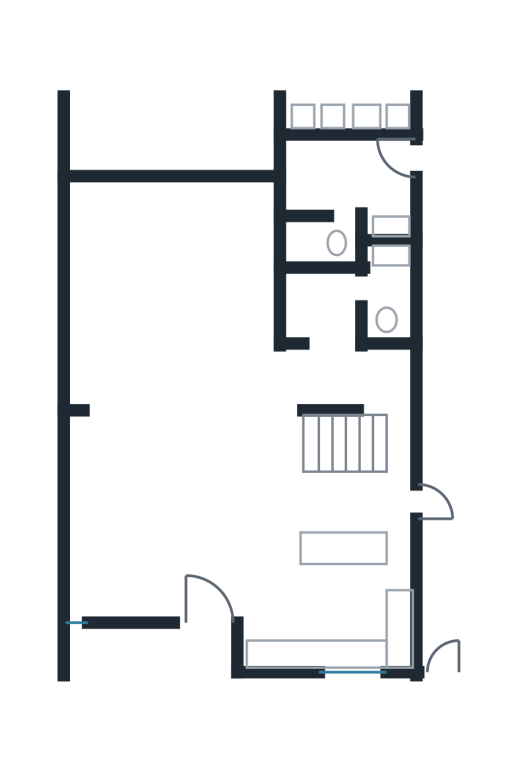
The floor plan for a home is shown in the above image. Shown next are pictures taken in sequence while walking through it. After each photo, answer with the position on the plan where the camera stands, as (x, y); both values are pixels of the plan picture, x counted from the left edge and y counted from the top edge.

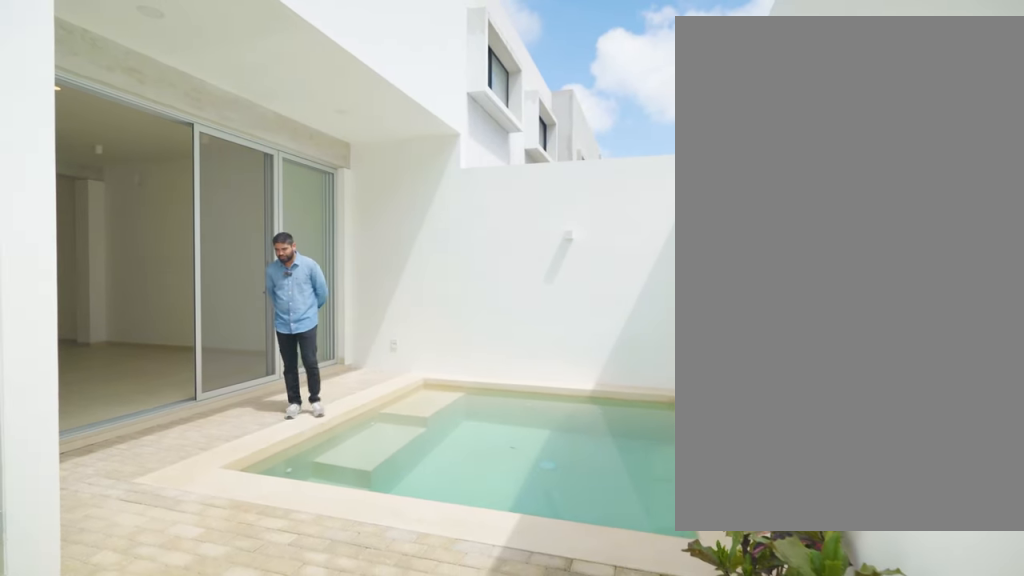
(263, 88)
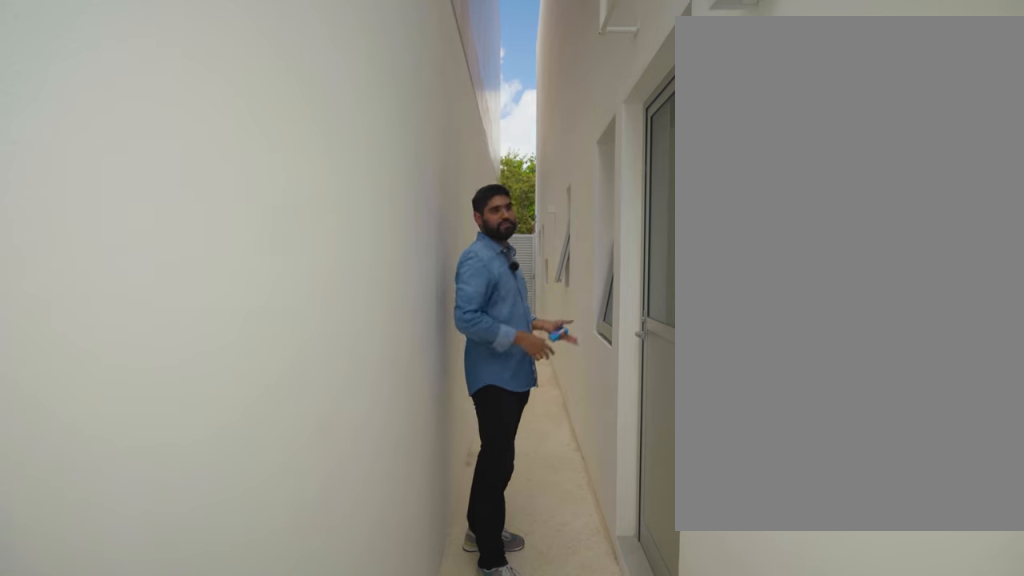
(436, 150)
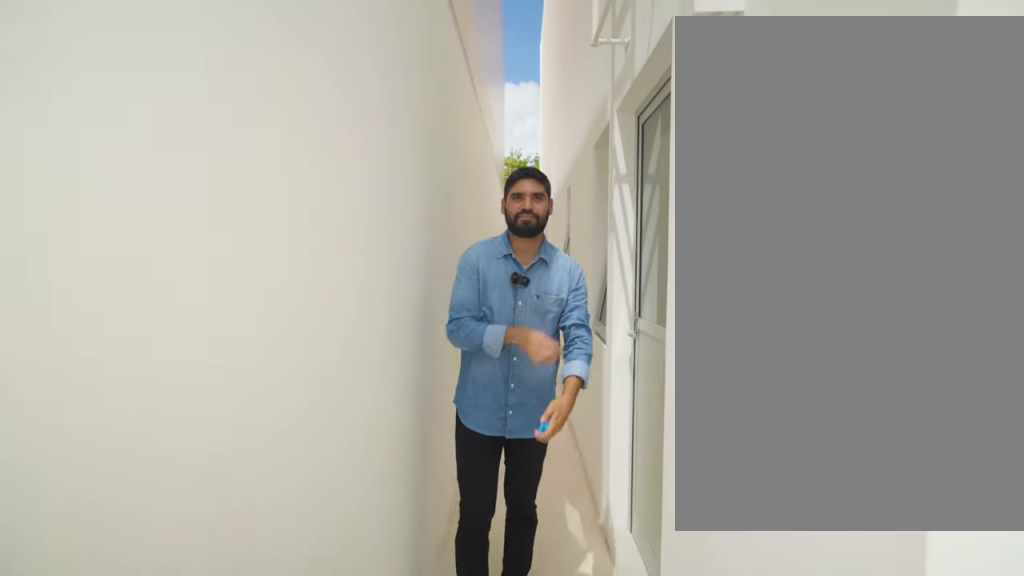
(436, 151)
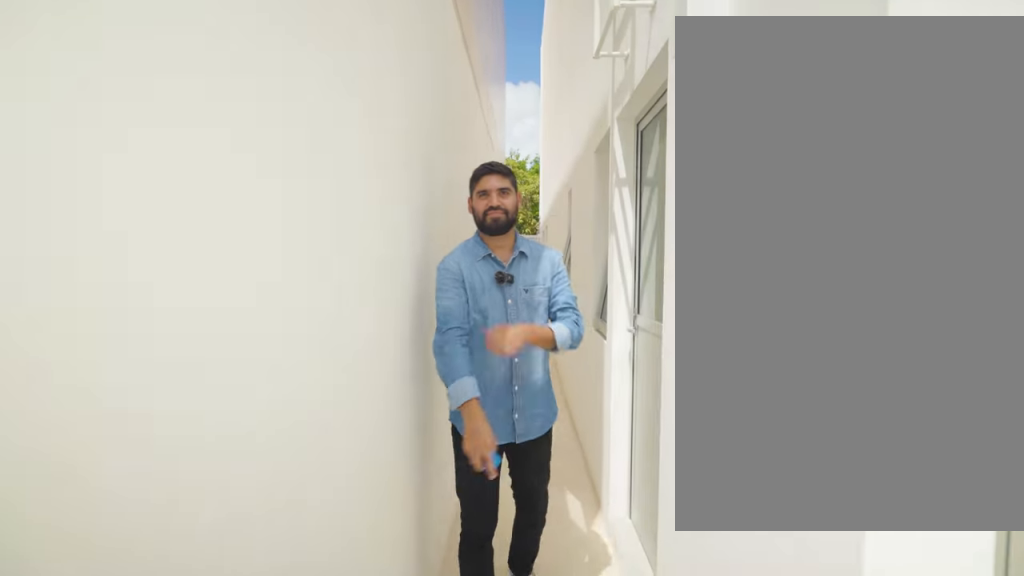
(436, 151)
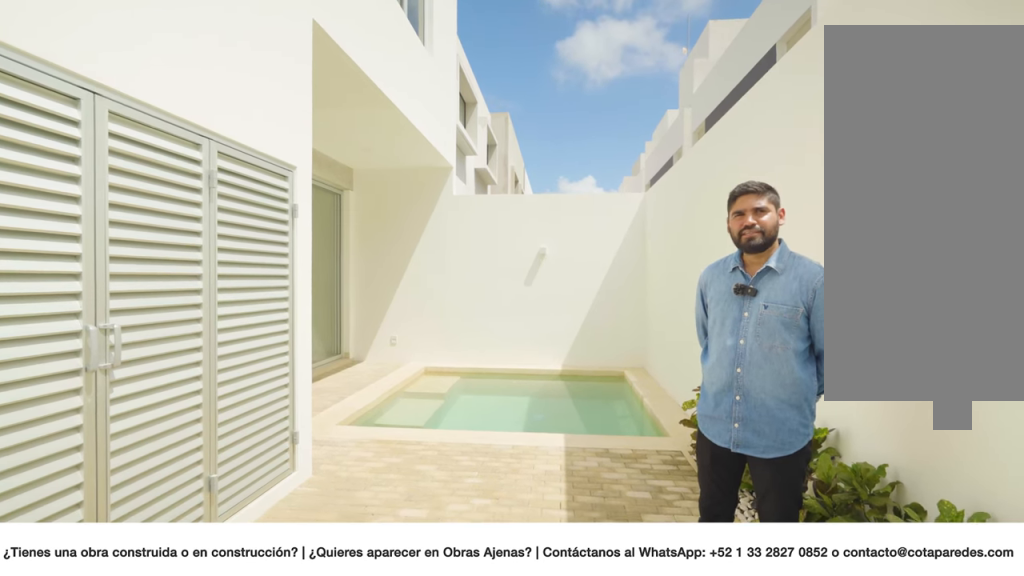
(441, 82)
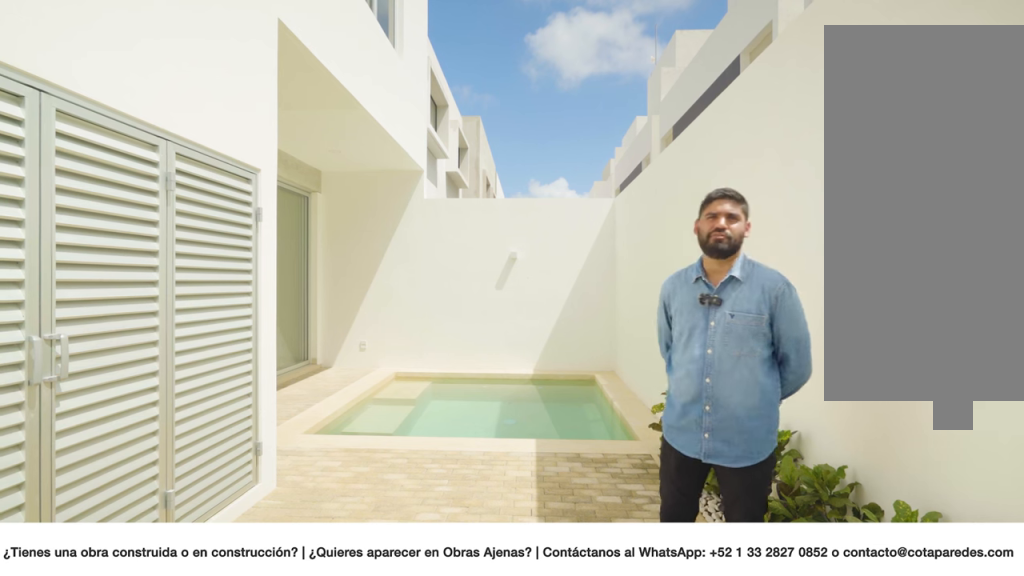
(441, 82)
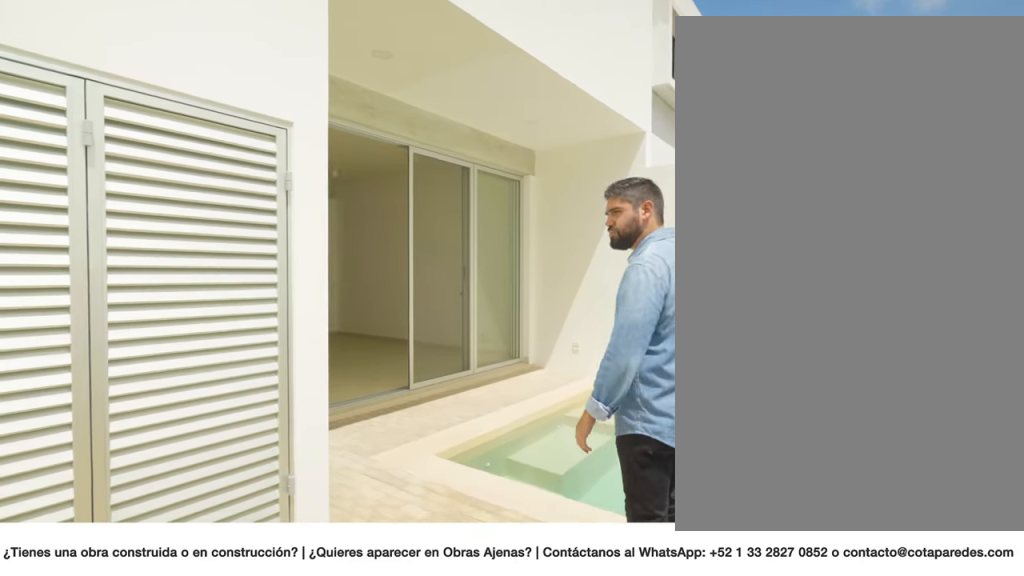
(438, 69)
